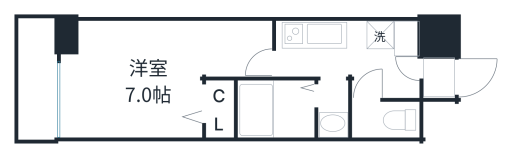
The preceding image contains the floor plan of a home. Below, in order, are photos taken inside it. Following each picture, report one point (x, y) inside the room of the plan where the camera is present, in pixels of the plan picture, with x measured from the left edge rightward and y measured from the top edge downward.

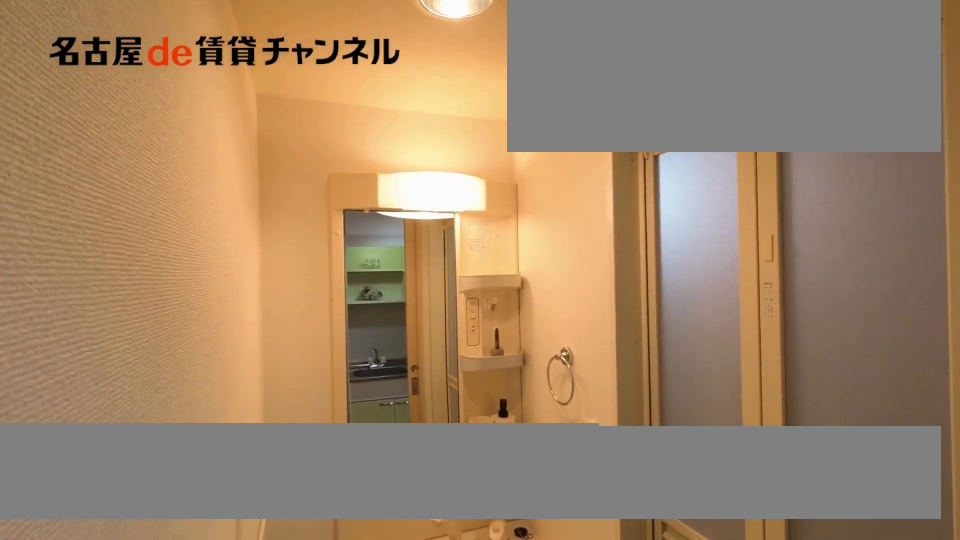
(338, 109)
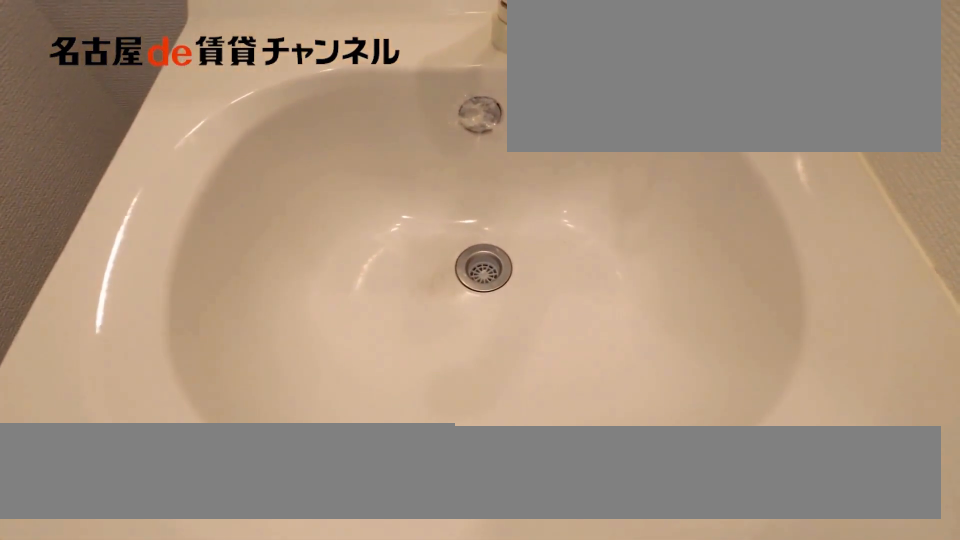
(338, 109)
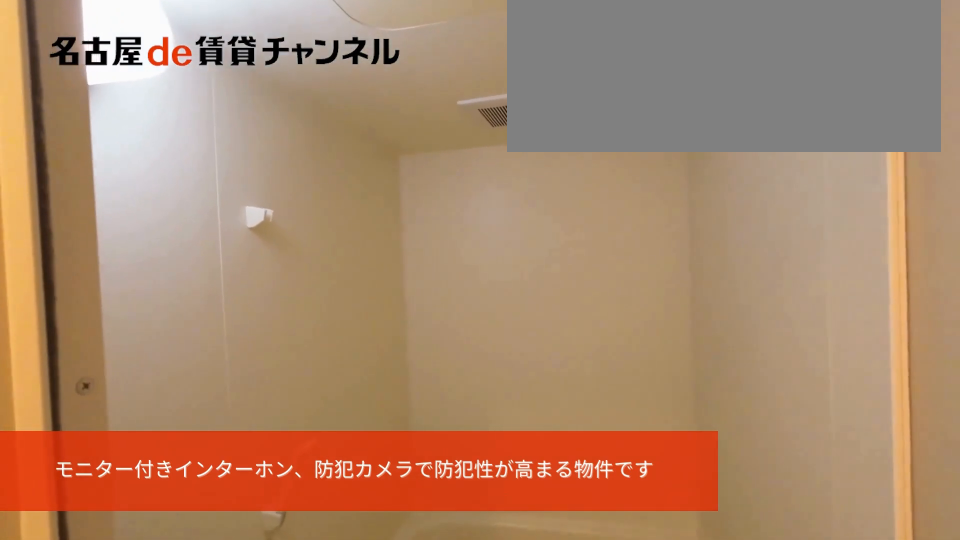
(274, 108)
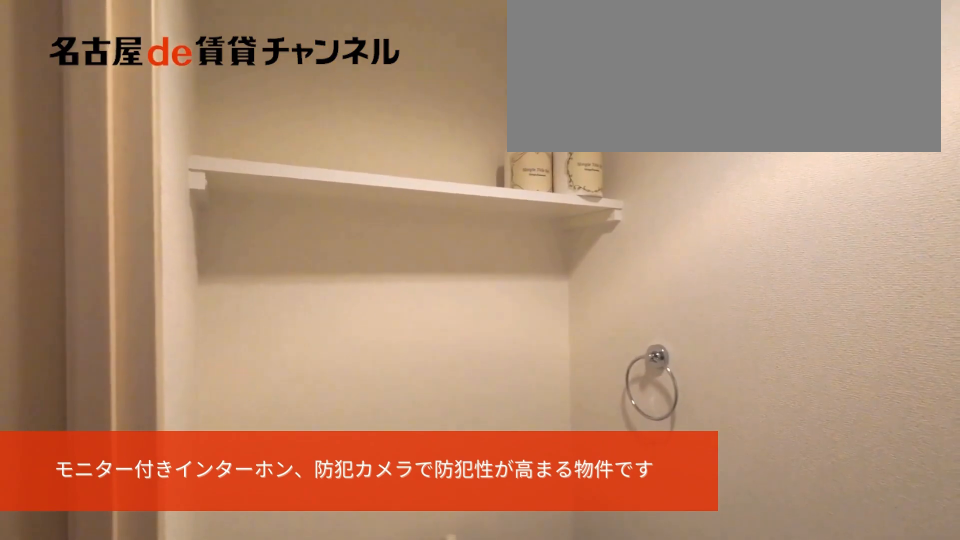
(385, 120)
